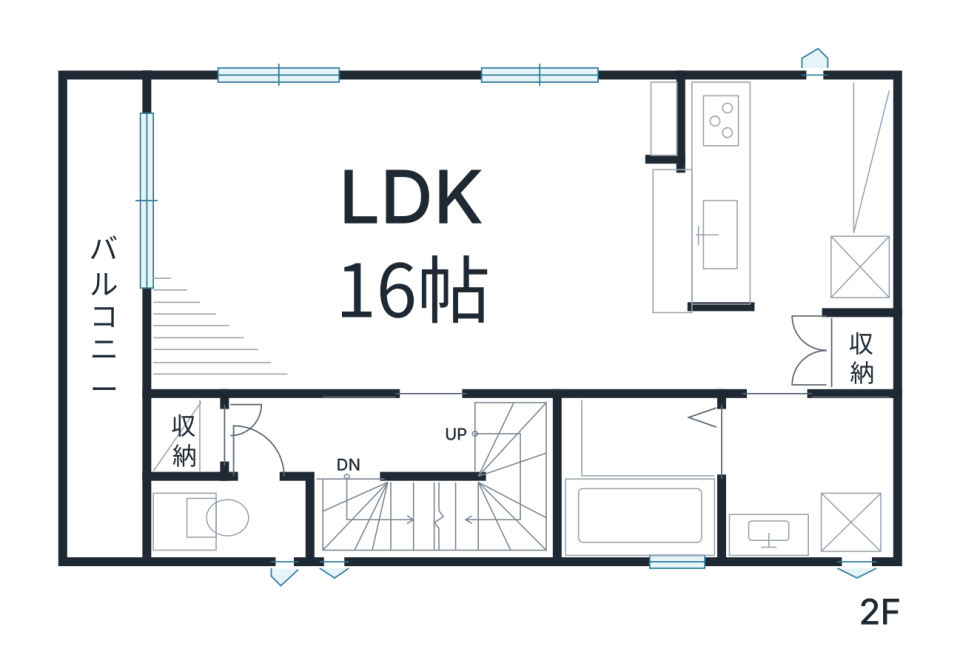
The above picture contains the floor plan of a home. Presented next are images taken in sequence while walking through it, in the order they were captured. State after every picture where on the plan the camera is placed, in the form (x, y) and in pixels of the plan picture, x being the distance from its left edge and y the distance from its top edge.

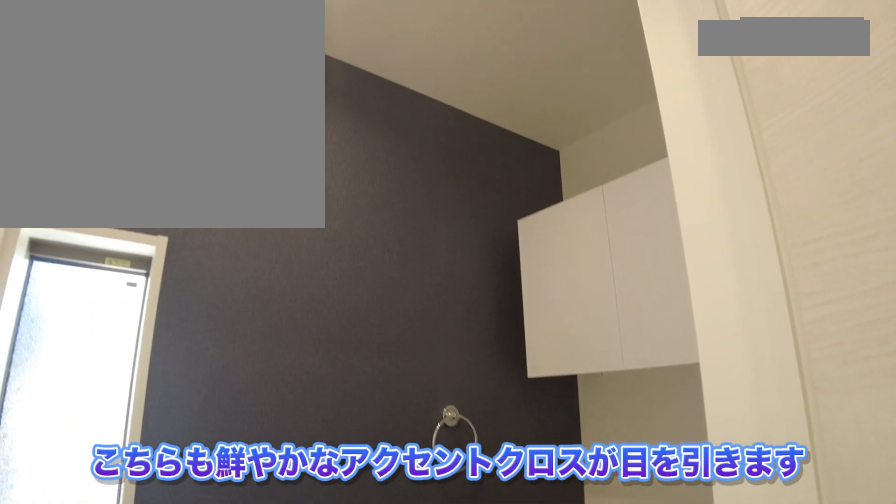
(243, 511)
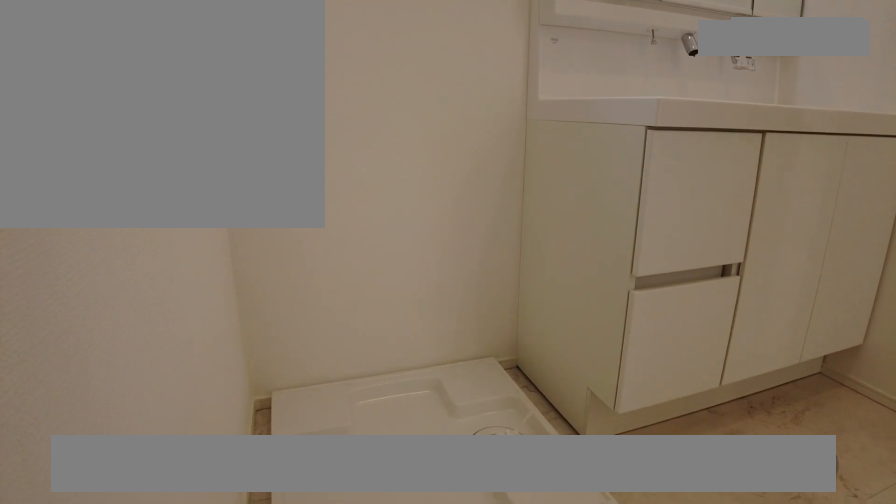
(828, 454)
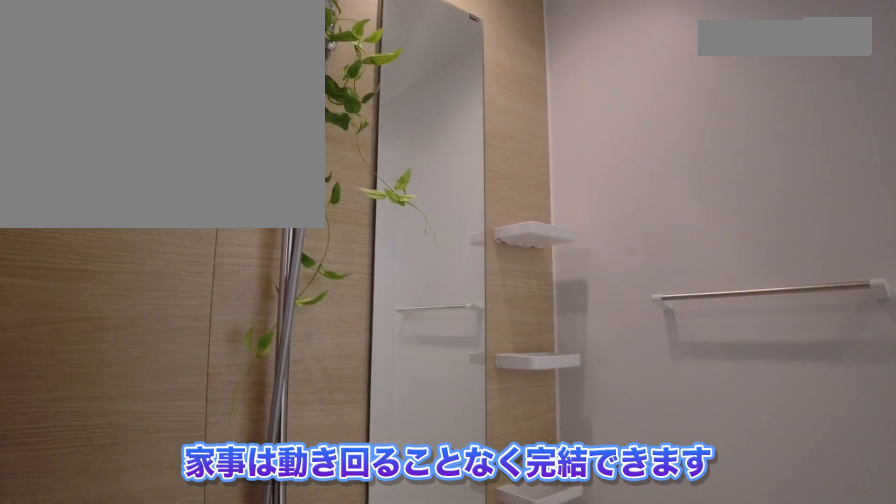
(644, 473)
